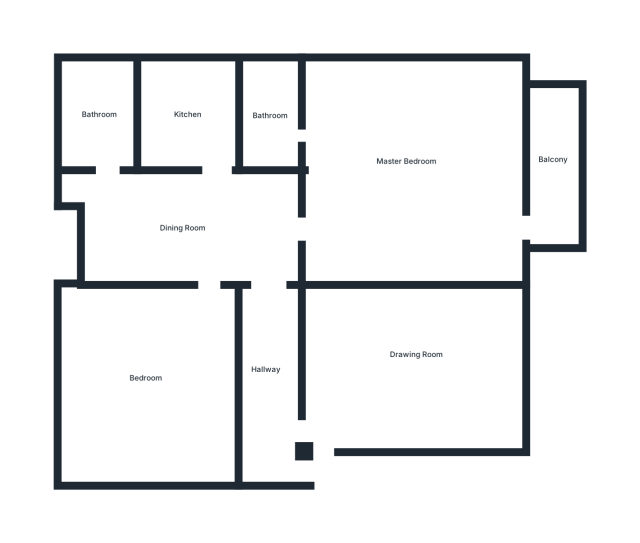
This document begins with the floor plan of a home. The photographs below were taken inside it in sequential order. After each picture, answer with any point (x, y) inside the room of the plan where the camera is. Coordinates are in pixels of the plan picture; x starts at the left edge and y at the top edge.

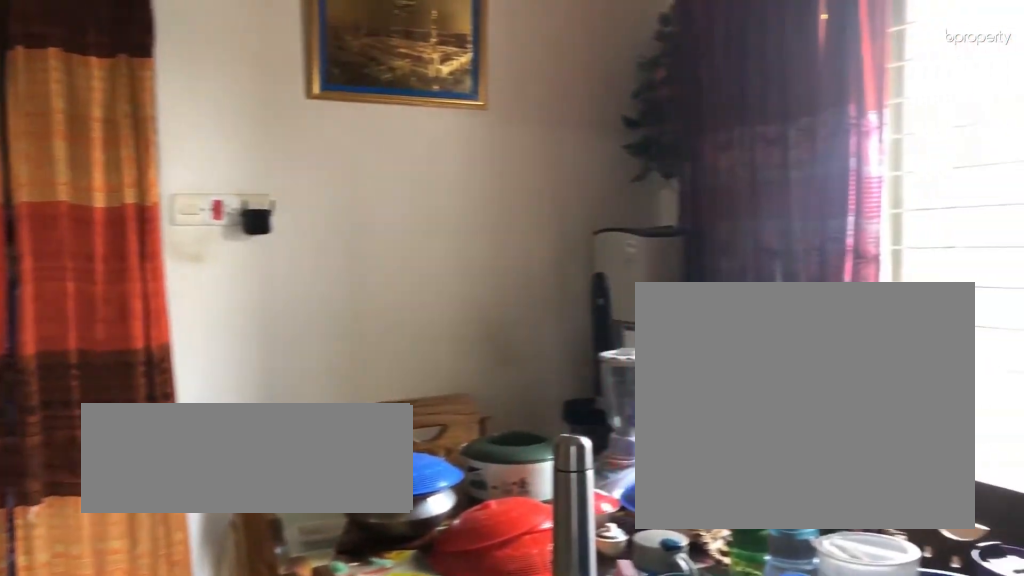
(182, 224)
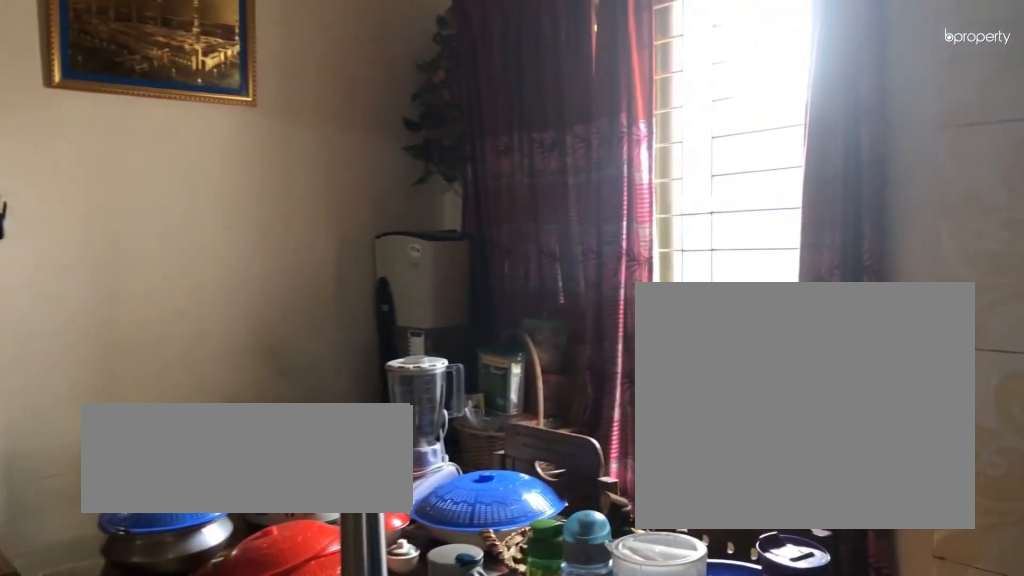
(182, 224)
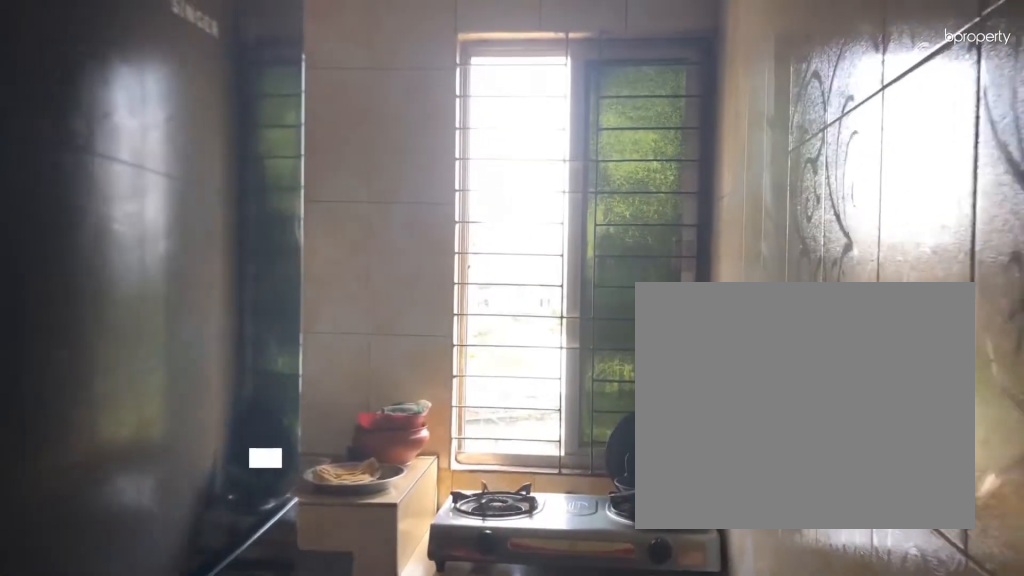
(187, 113)
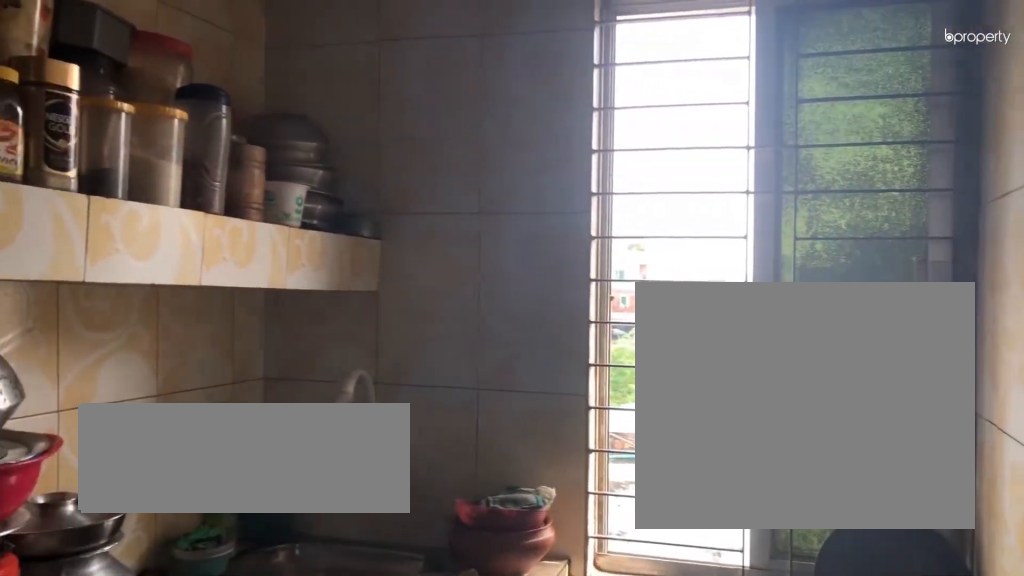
(187, 113)
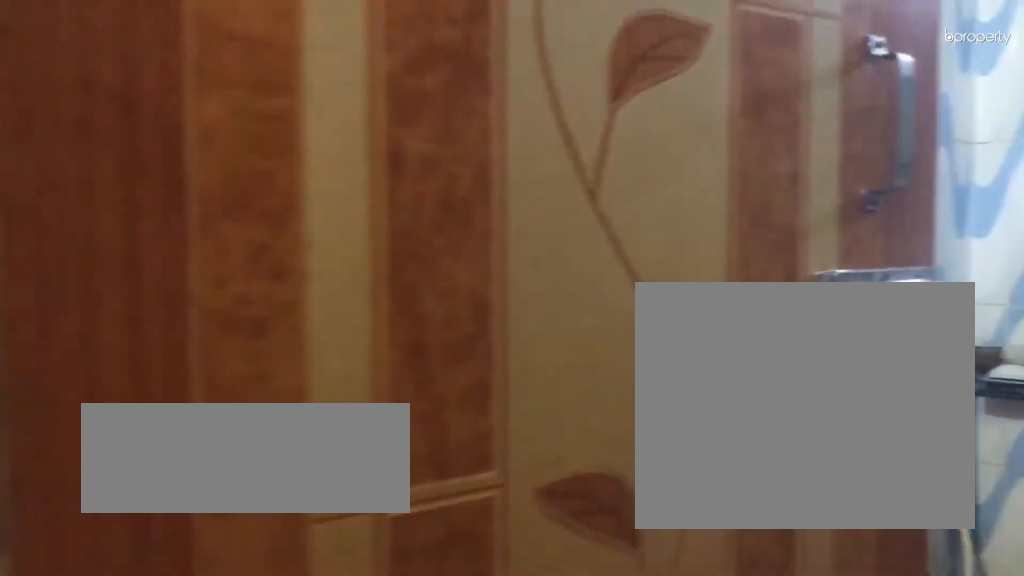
(99, 112)
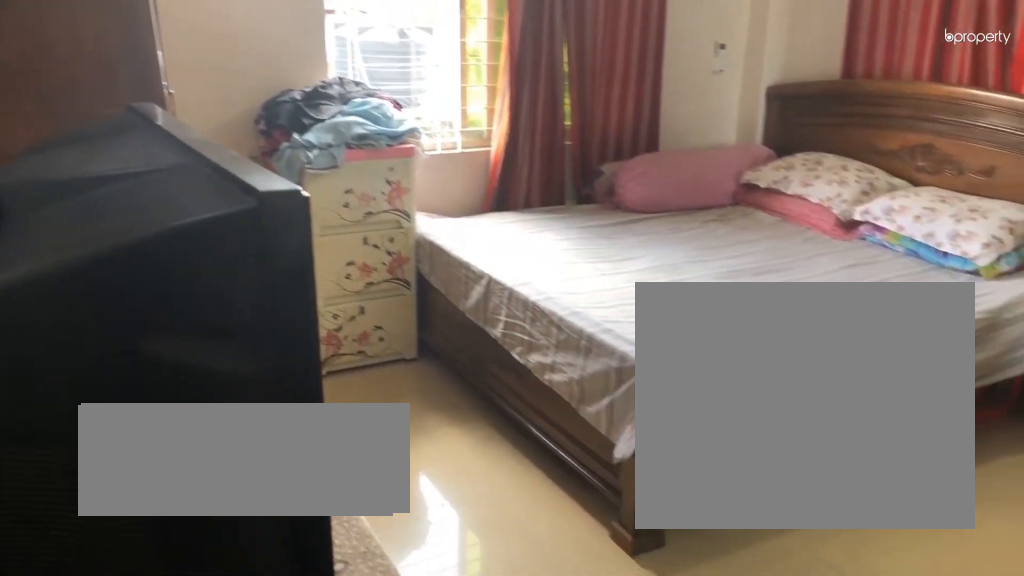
(405, 160)
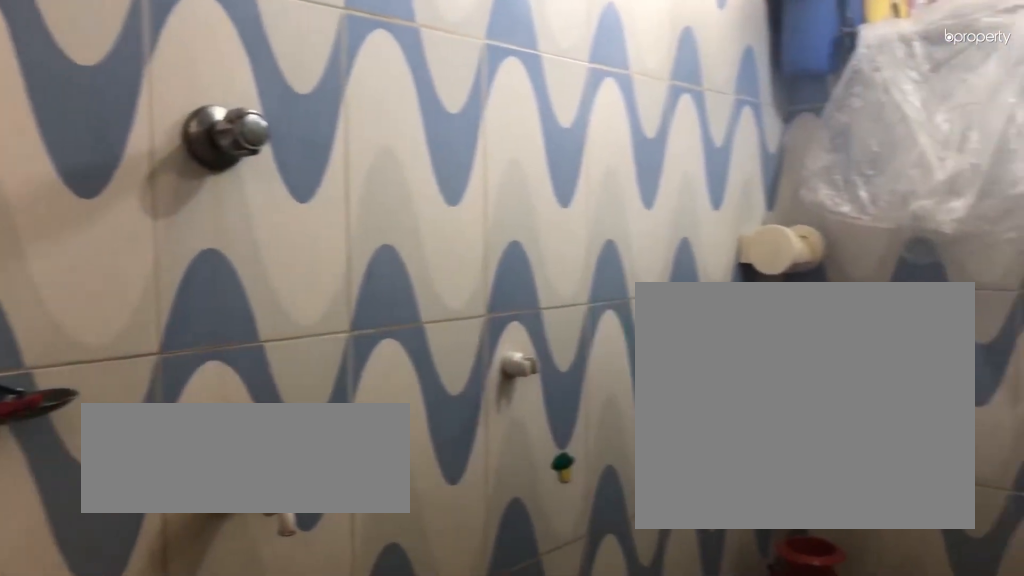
(271, 113)
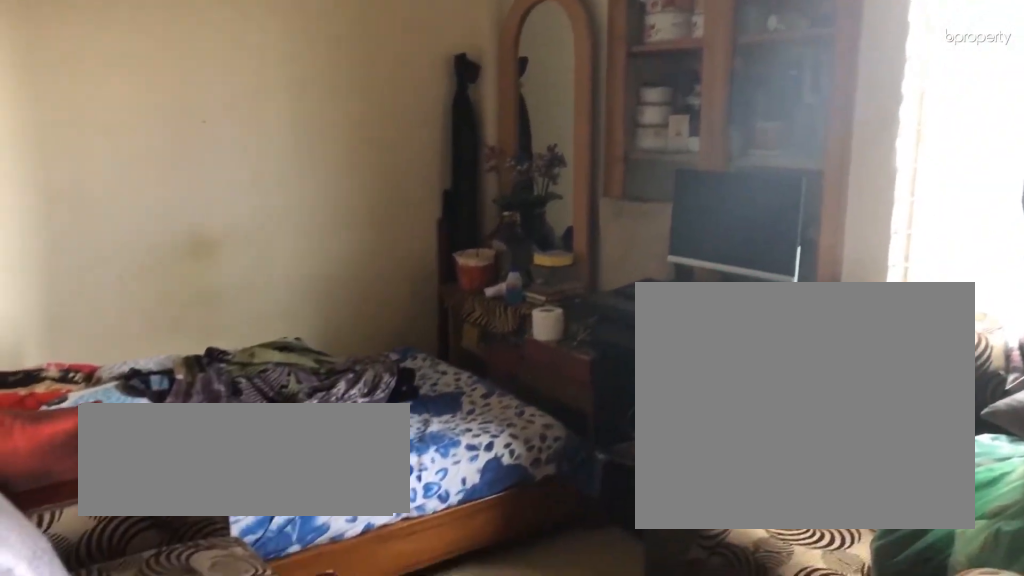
(145, 378)
